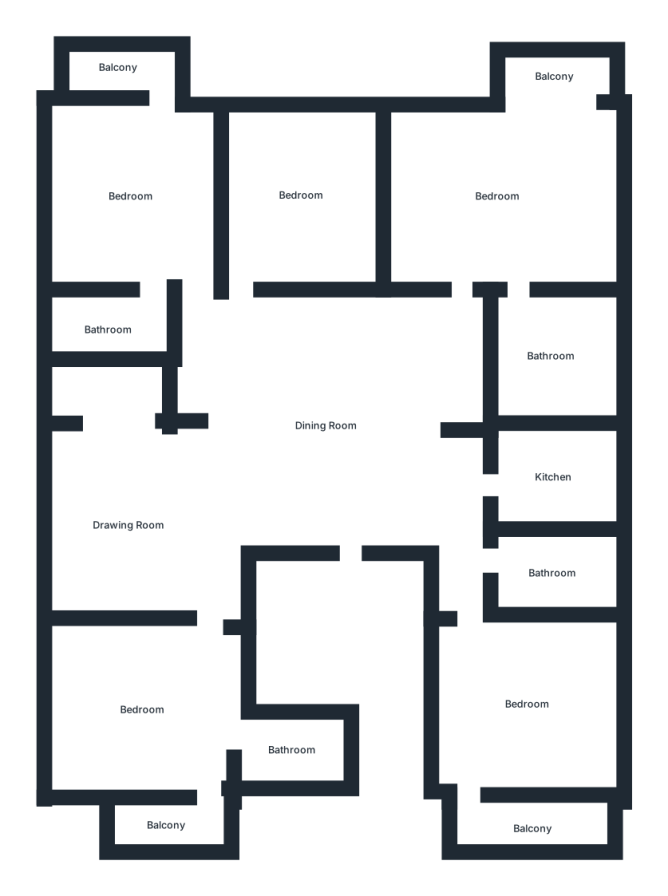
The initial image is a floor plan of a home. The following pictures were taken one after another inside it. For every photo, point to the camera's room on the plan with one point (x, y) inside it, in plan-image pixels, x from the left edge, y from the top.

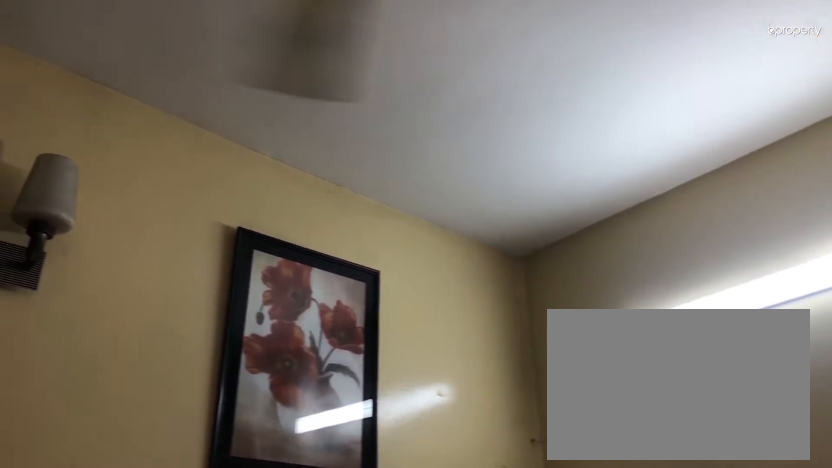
(299, 192)
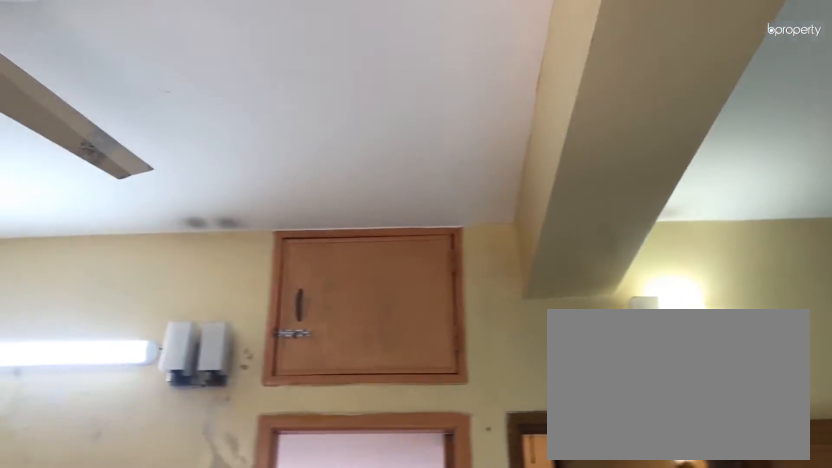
(501, 199)
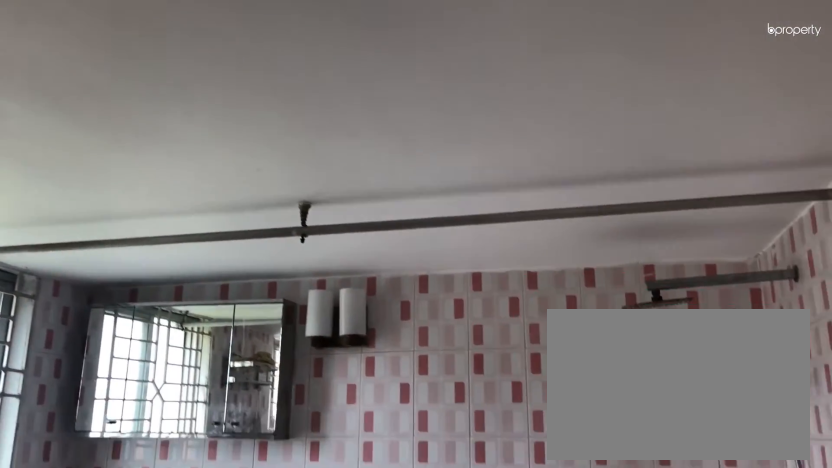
(549, 349)
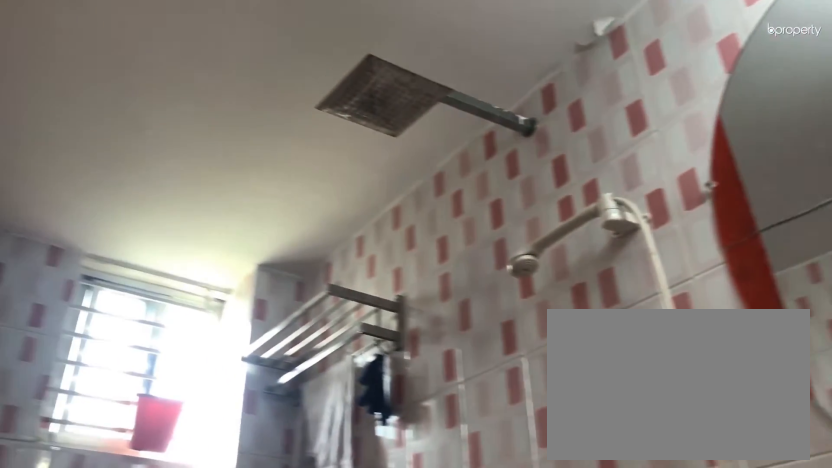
(550, 575)
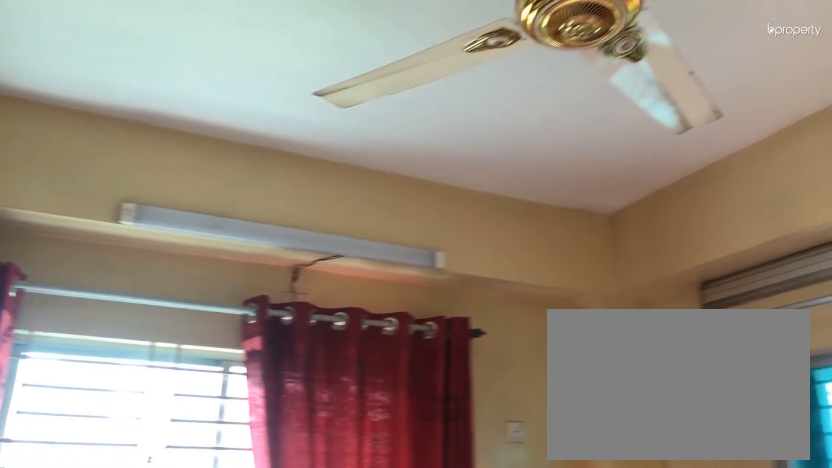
(525, 707)
